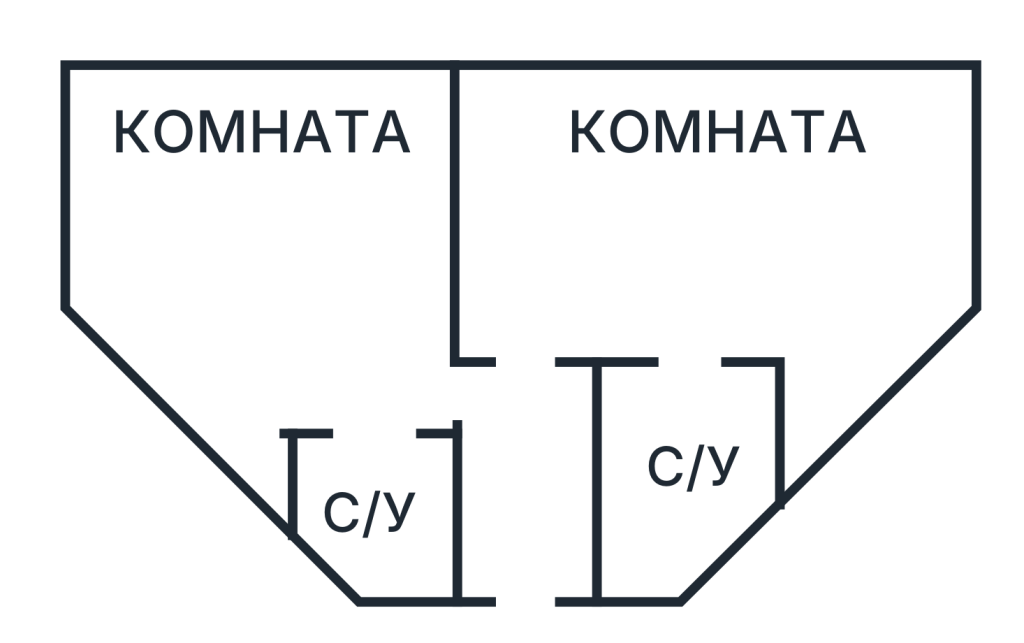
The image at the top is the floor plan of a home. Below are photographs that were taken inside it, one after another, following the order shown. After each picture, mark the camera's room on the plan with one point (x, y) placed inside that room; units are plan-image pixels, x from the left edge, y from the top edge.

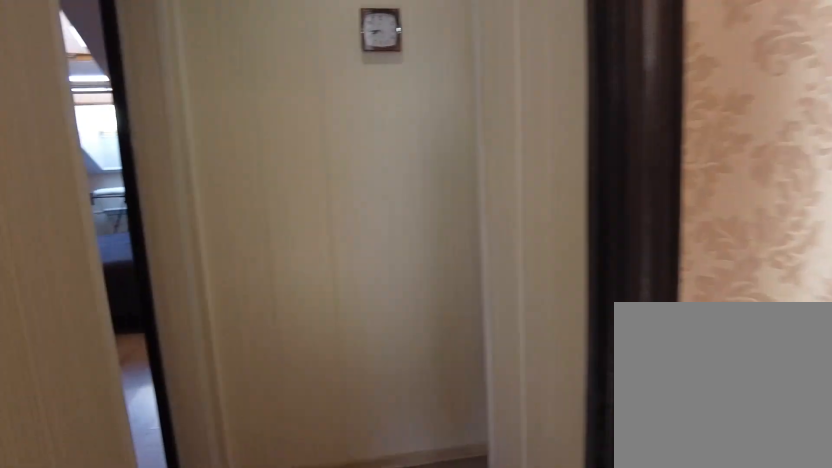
(428, 394)
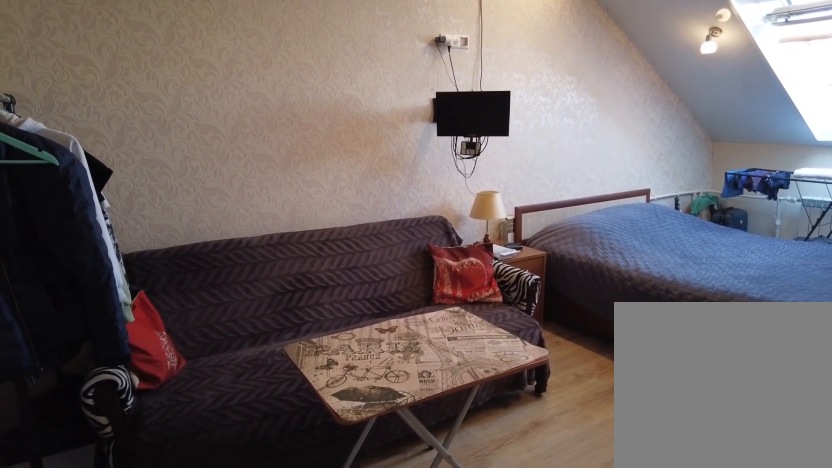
(575, 310)
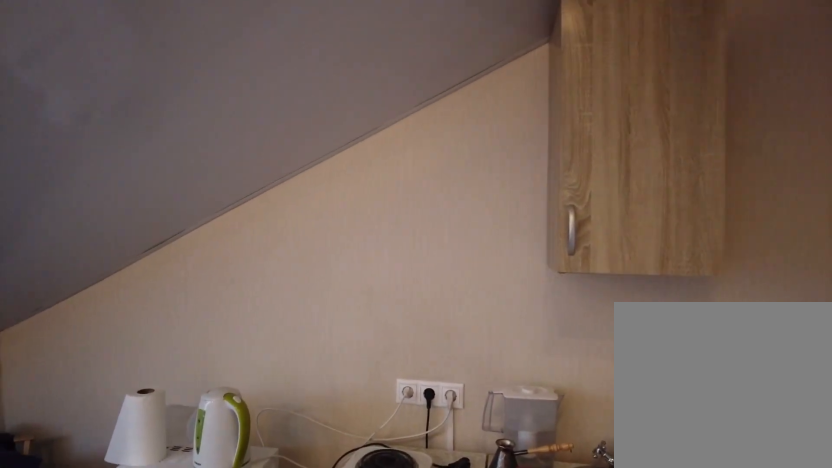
(575, 310)
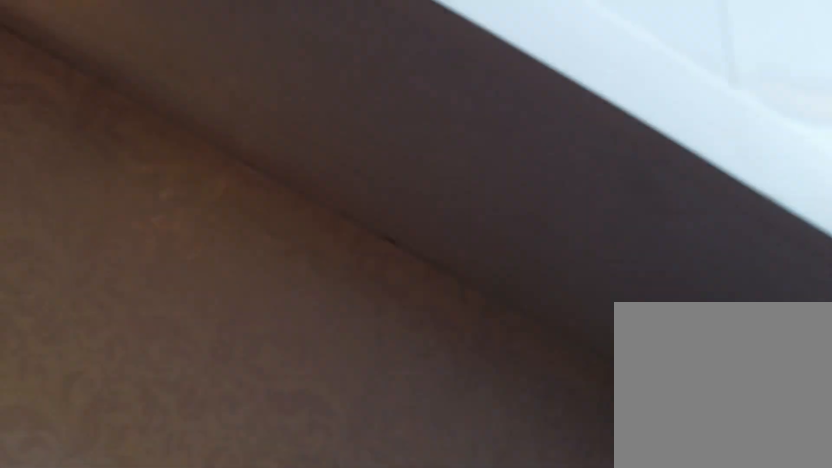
(925, 268)
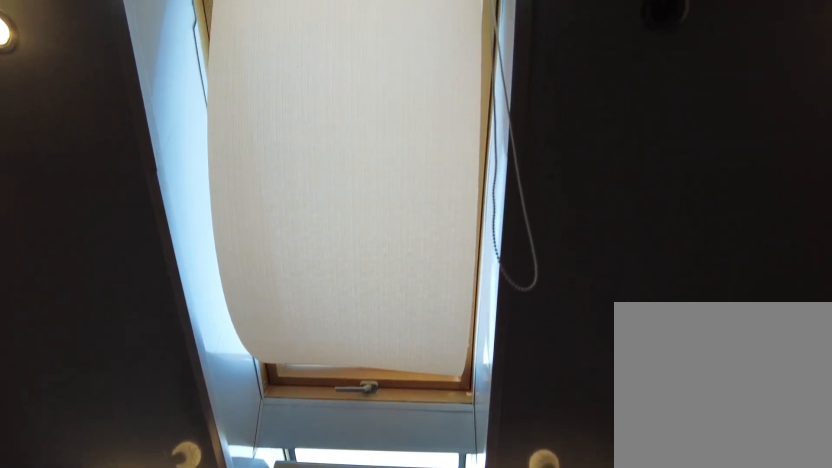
(697, 323)
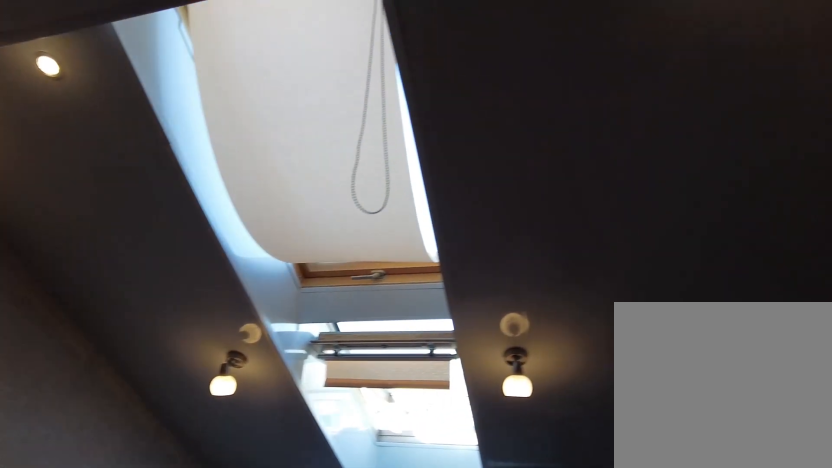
(697, 323)
